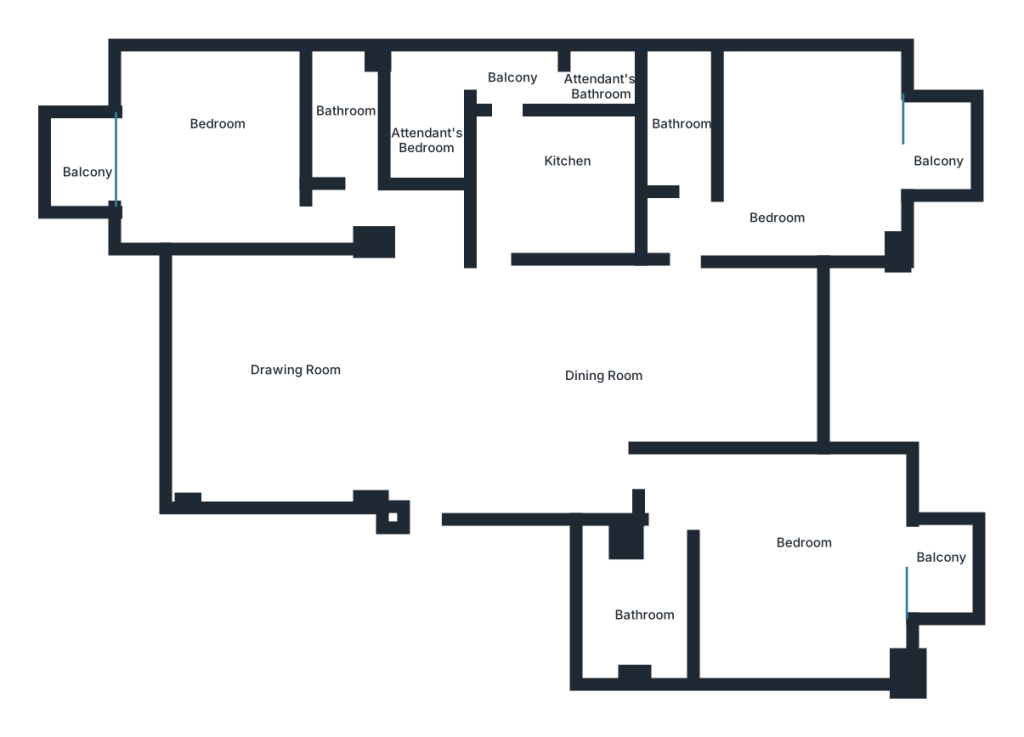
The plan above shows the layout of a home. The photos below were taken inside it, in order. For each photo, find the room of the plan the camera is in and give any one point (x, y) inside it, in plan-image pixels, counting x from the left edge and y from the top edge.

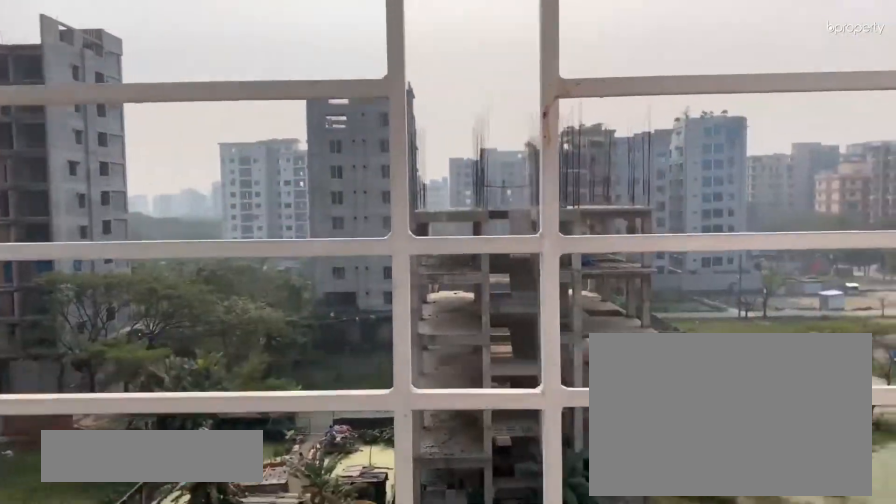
(939, 162)
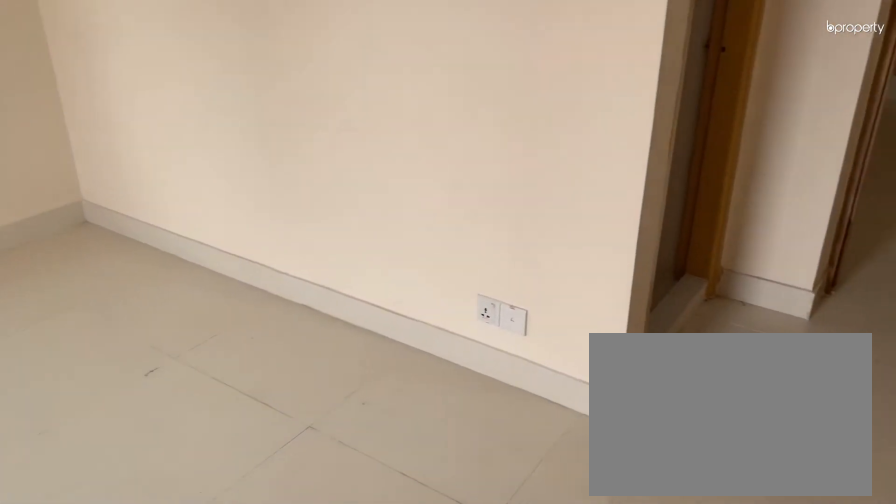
(794, 583)
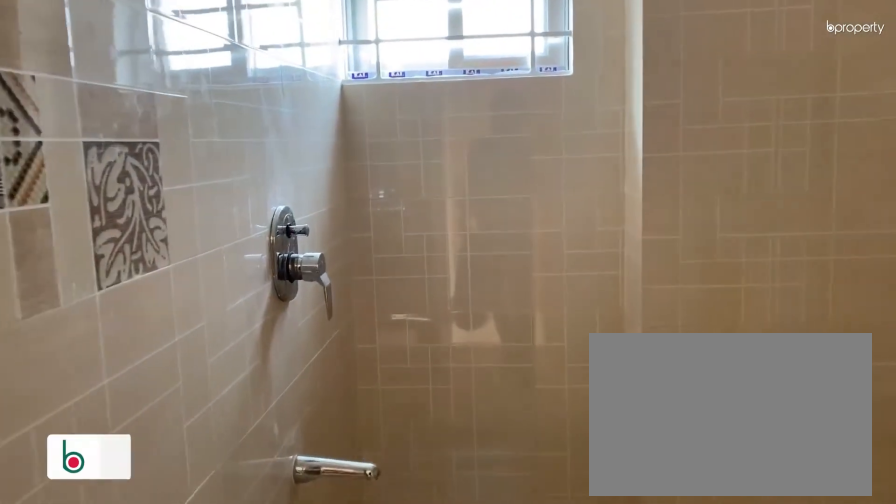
(644, 611)
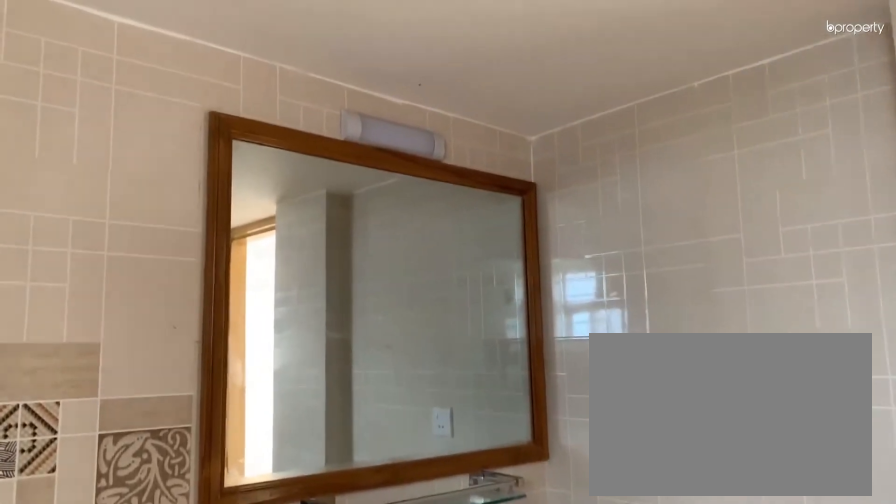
(650, 598)
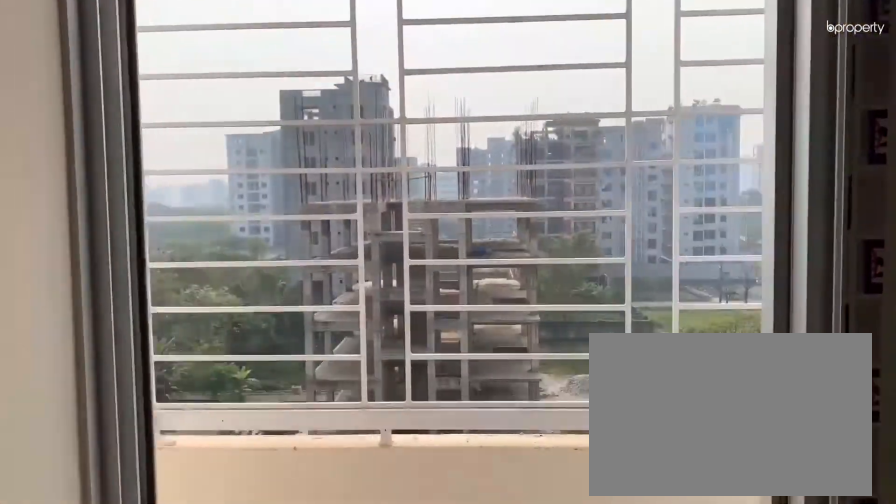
(941, 567)
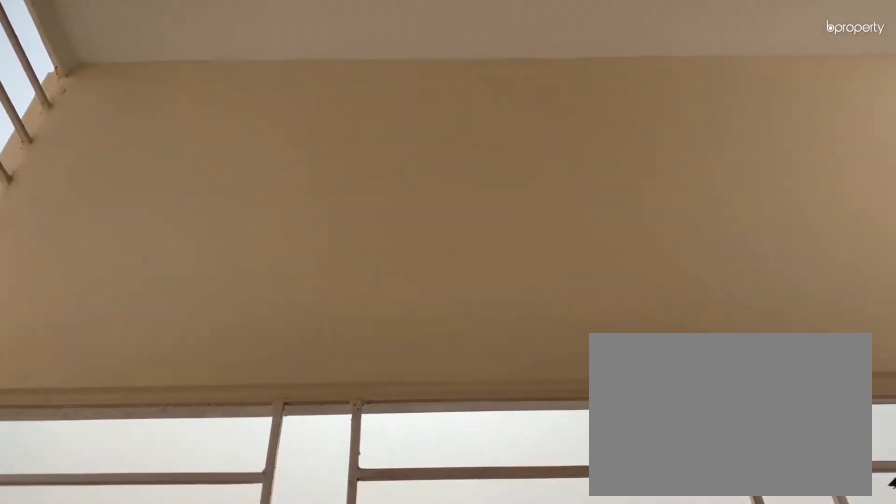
(941, 568)
